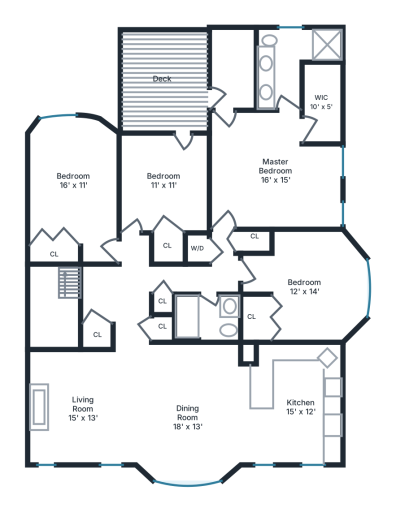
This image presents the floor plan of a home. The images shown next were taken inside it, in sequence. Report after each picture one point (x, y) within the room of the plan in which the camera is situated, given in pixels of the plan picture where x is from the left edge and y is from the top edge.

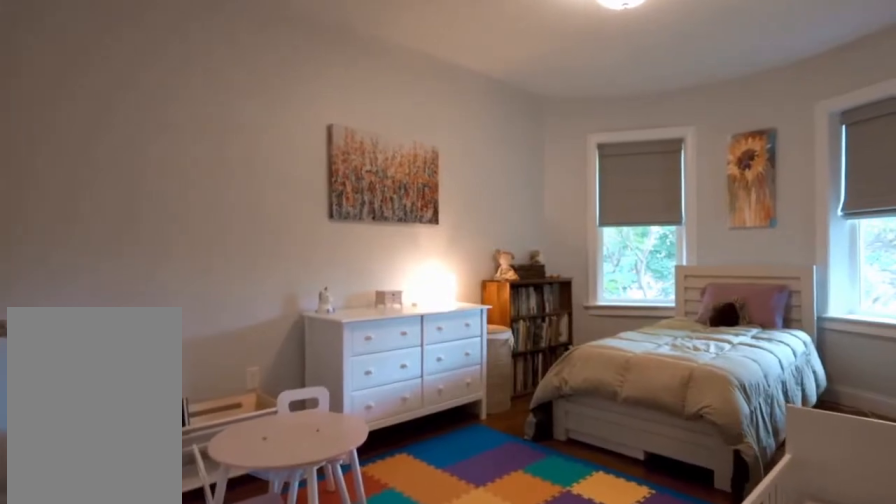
(78, 185)
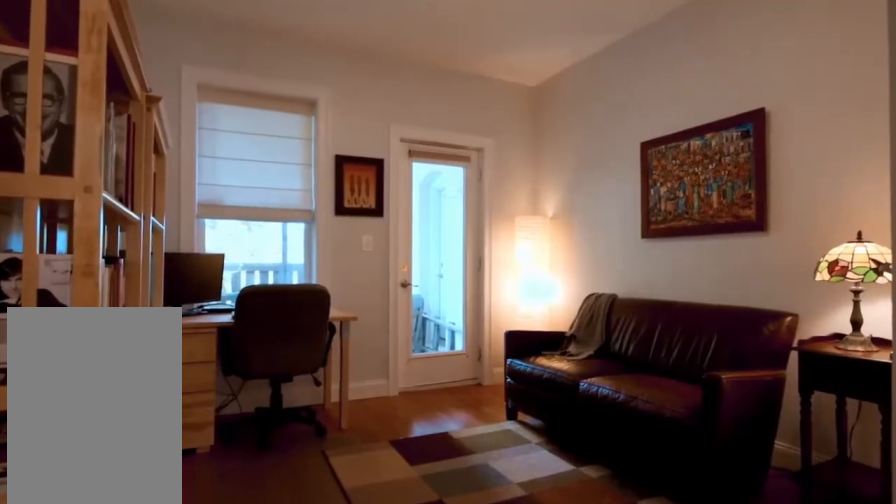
(164, 182)
